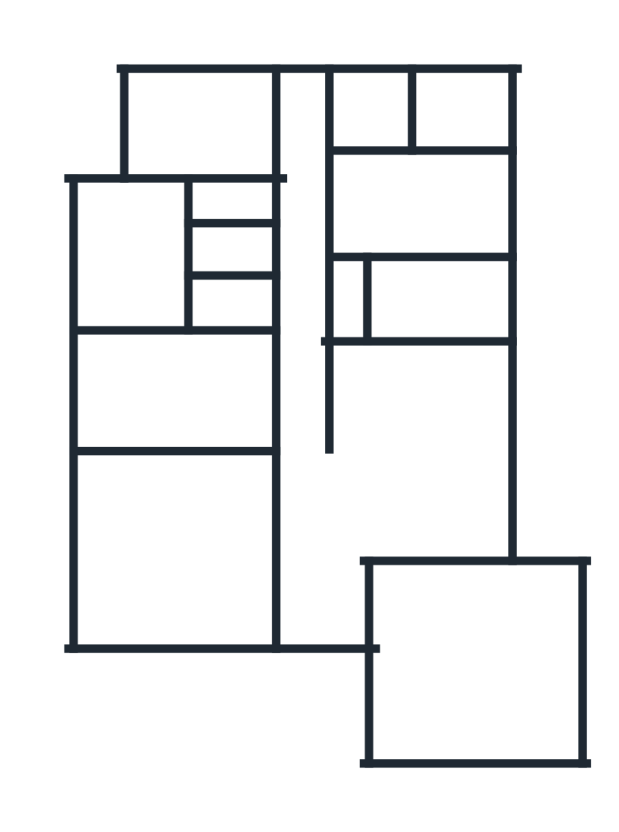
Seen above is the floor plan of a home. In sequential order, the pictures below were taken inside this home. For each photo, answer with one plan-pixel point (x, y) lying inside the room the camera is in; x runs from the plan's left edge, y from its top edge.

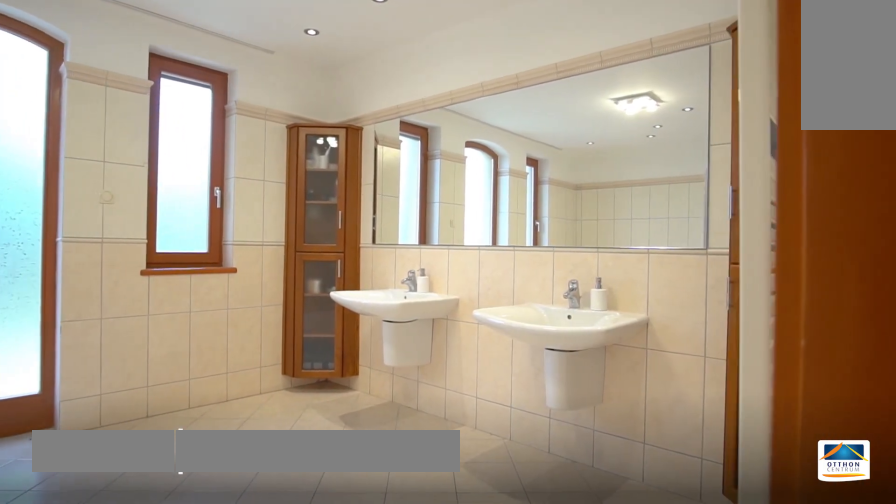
(136, 253)
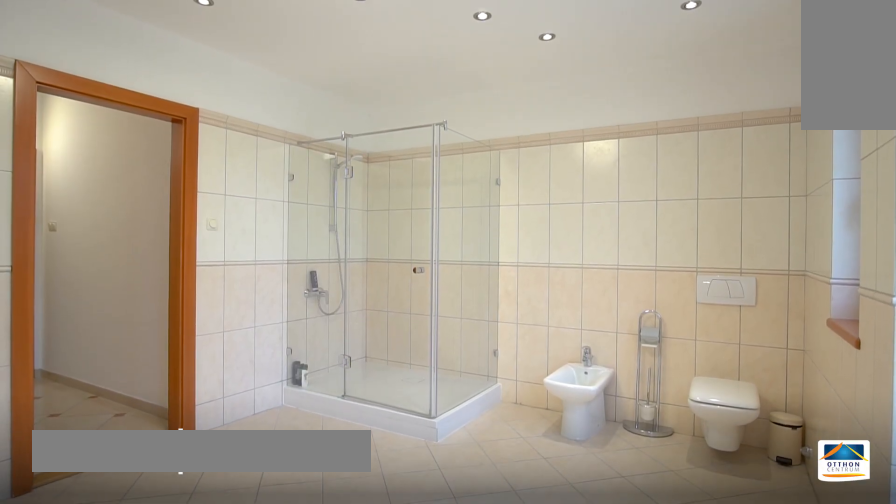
(136, 254)
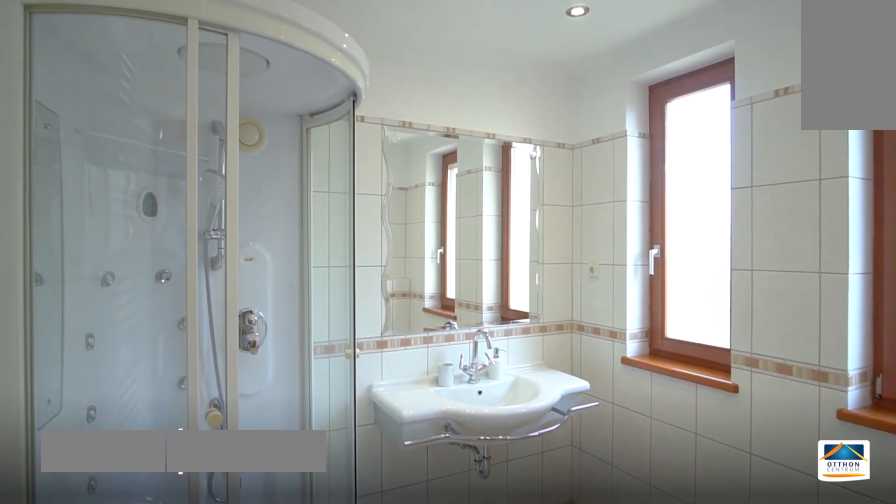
(467, 112)
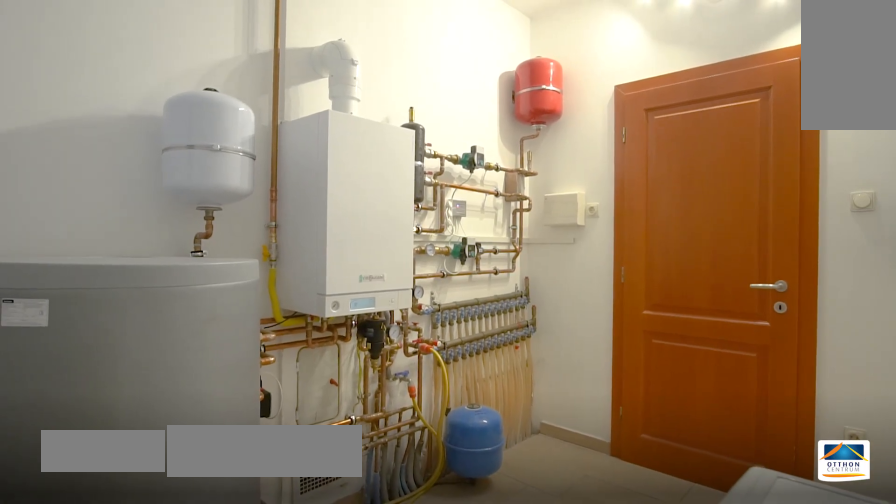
(436, 303)
